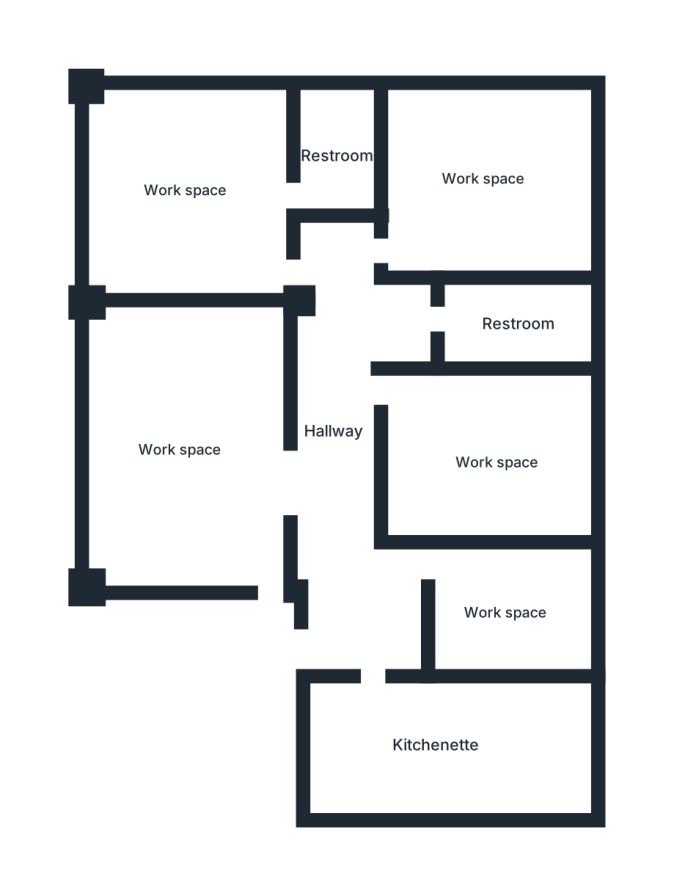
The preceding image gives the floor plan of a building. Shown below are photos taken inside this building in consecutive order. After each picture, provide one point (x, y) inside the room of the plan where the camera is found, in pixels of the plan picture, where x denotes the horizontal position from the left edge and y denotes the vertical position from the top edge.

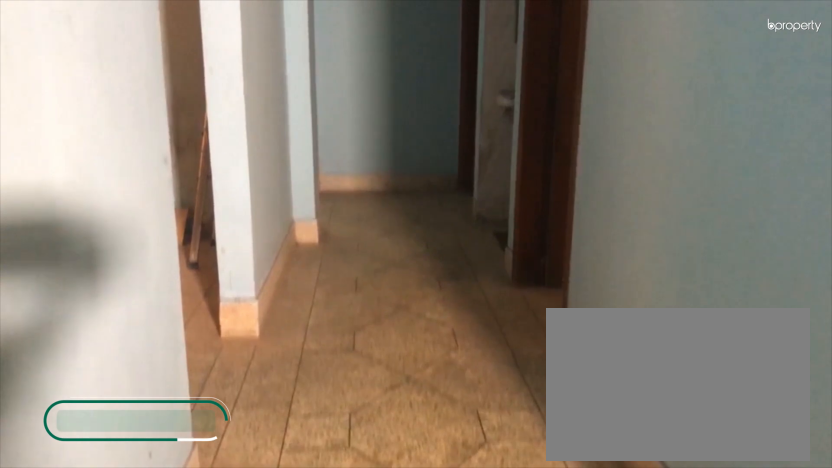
(341, 429)
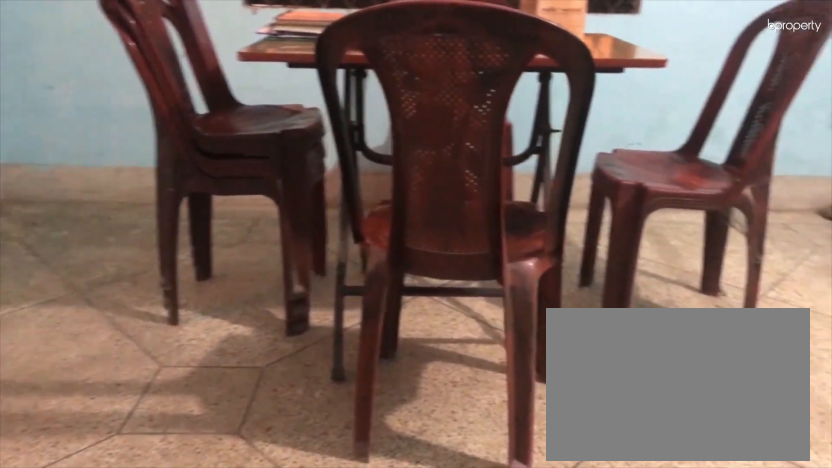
(186, 194)
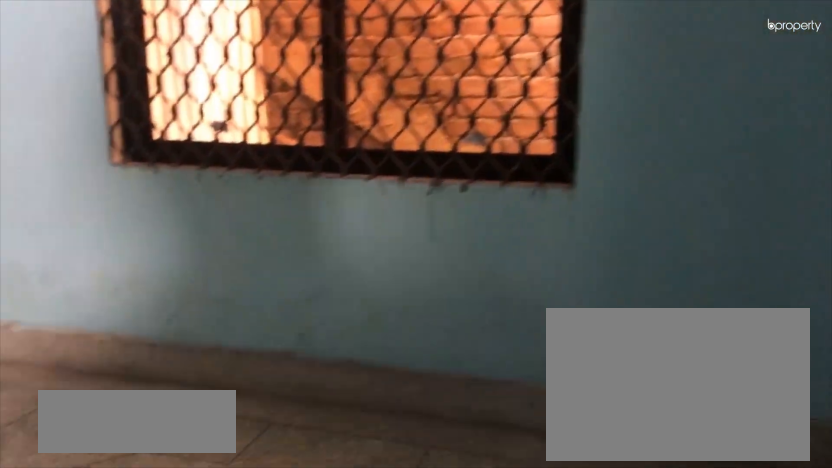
(491, 181)
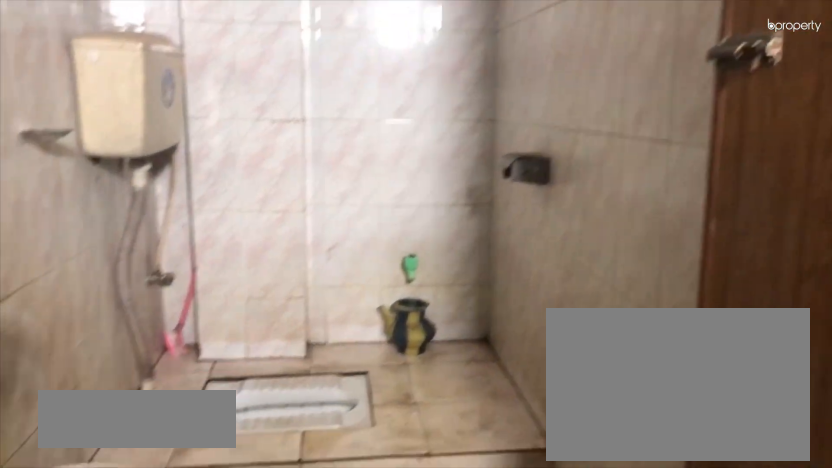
(514, 326)
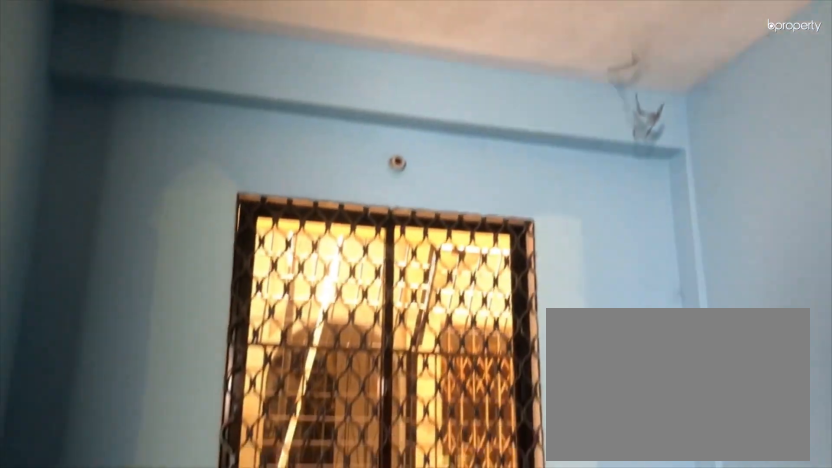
(467, 469)
